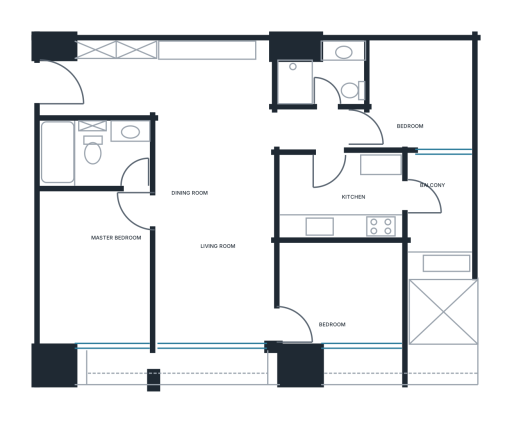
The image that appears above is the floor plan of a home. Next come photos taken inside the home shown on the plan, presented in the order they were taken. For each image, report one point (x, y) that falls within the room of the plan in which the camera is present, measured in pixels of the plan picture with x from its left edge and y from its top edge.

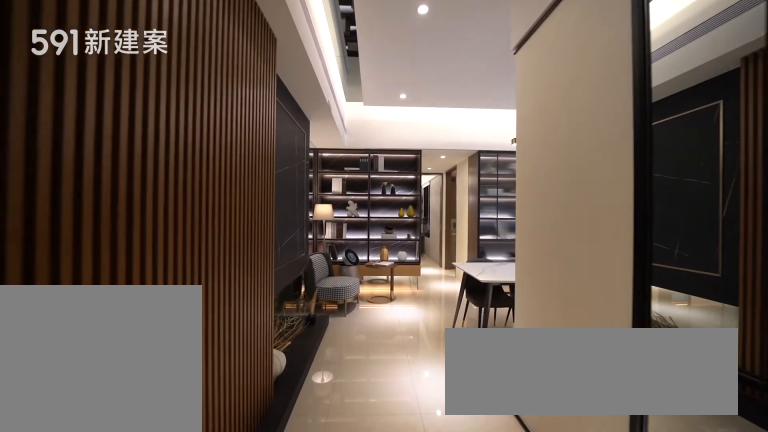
(98, 77)
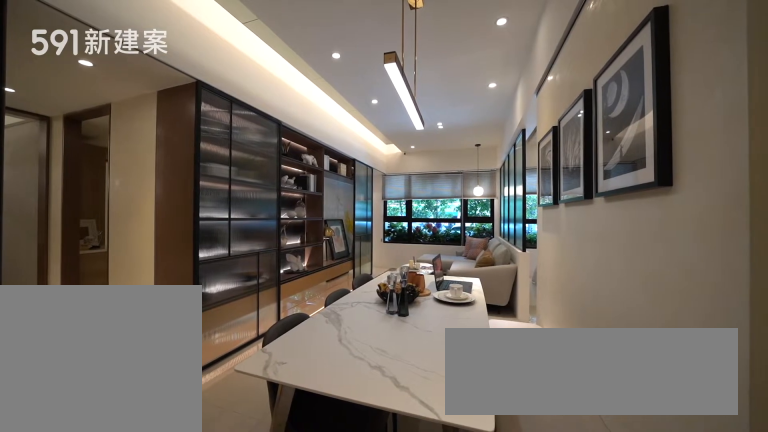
(214, 232)
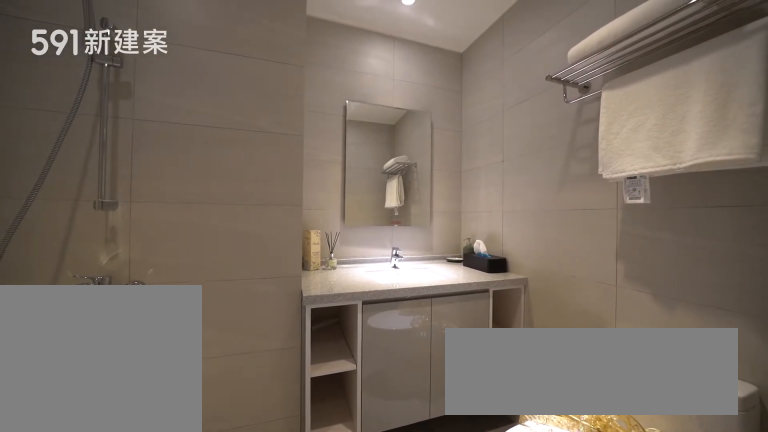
(323, 71)
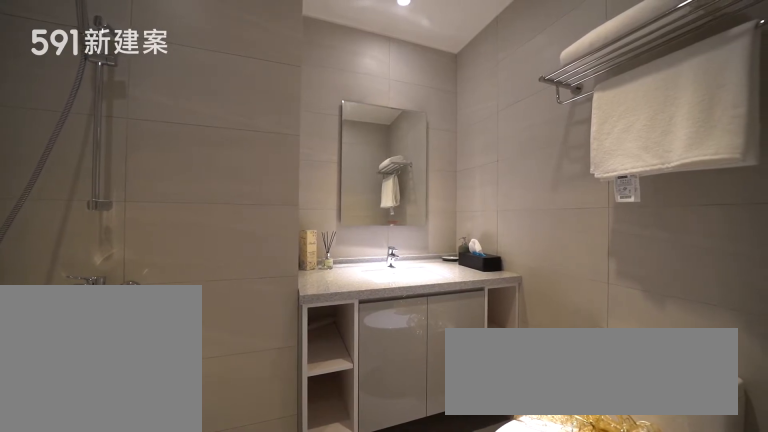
(323, 71)
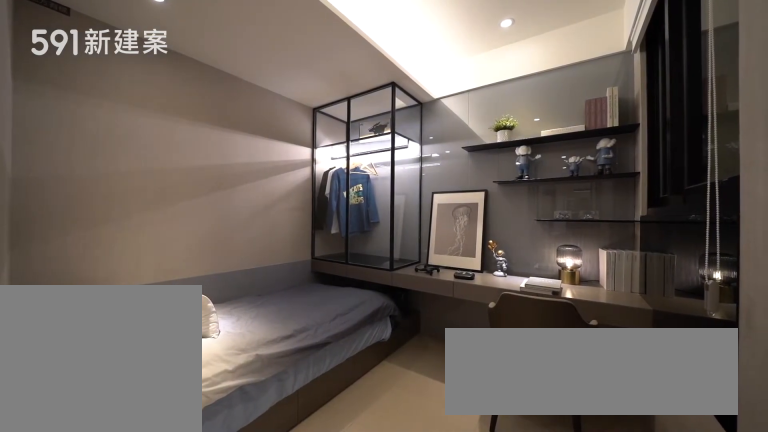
(417, 96)
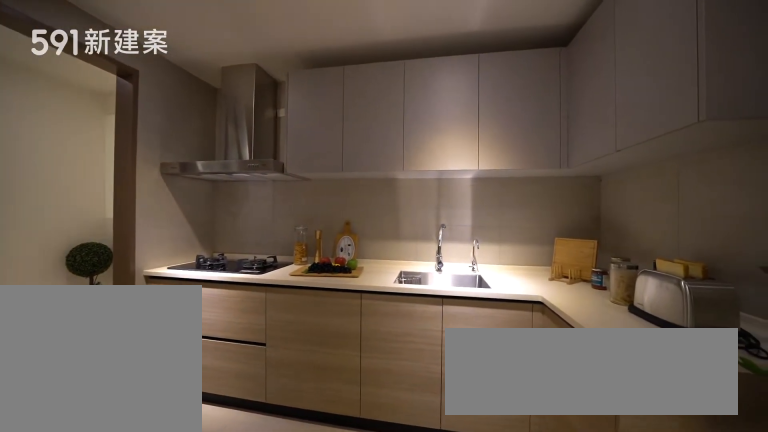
(342, 194)
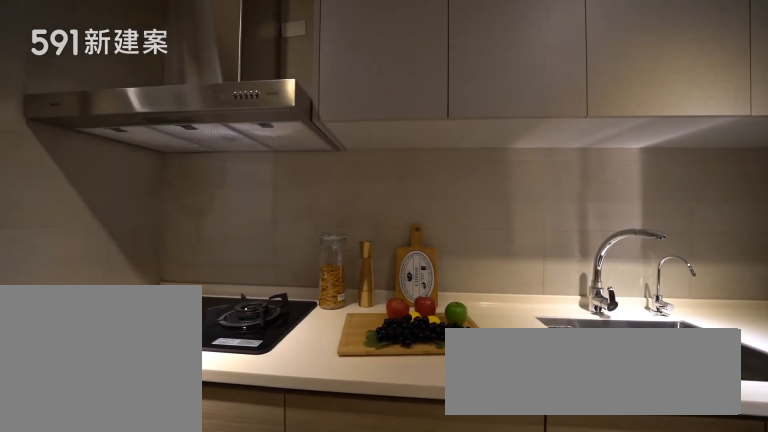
(342, 194)
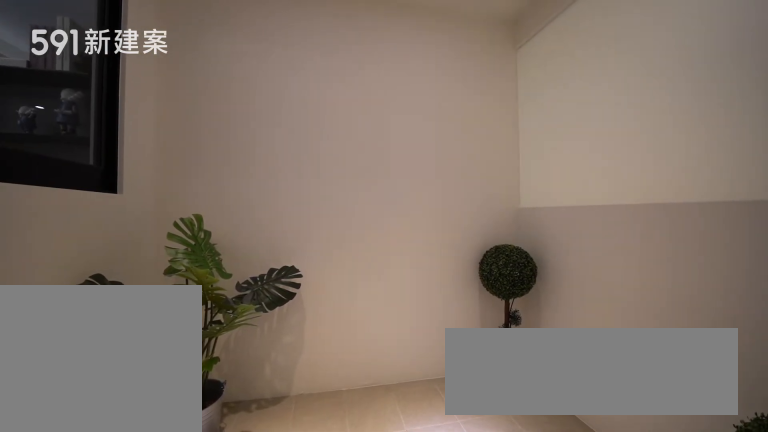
(441, 202)
